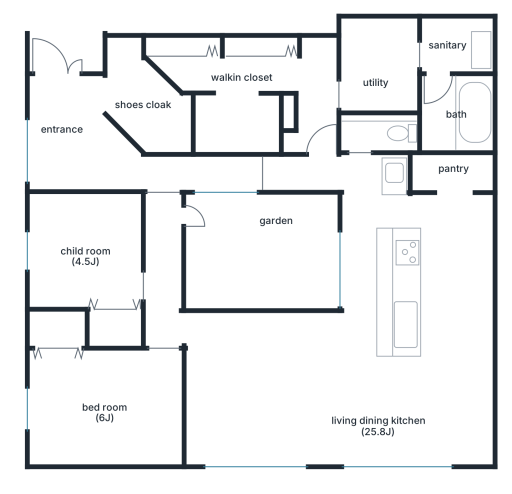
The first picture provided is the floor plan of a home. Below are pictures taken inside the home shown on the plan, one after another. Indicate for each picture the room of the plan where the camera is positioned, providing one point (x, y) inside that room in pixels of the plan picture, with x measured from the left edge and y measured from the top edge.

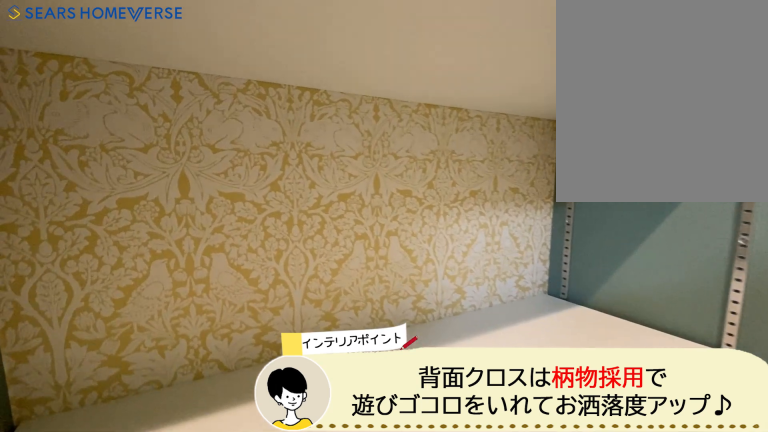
(456, 174)
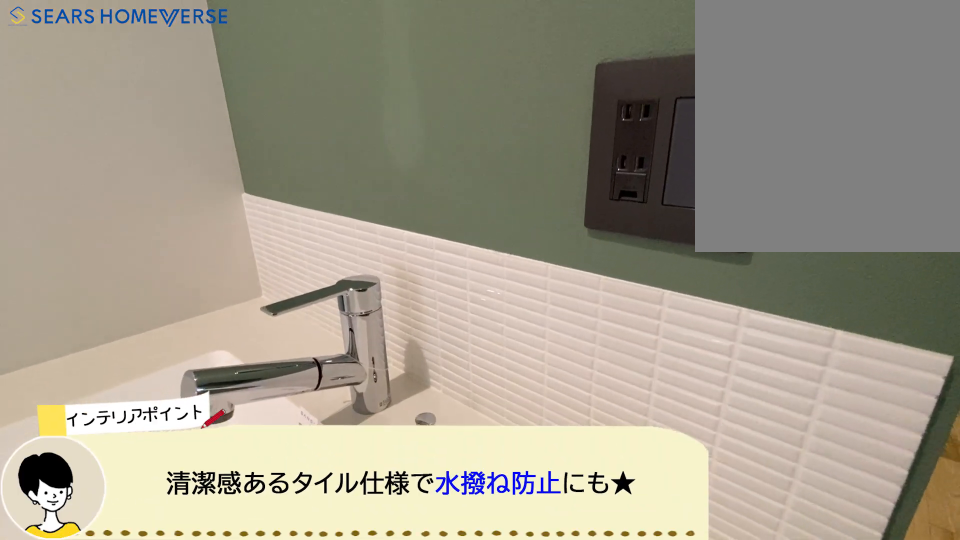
(357, 176)
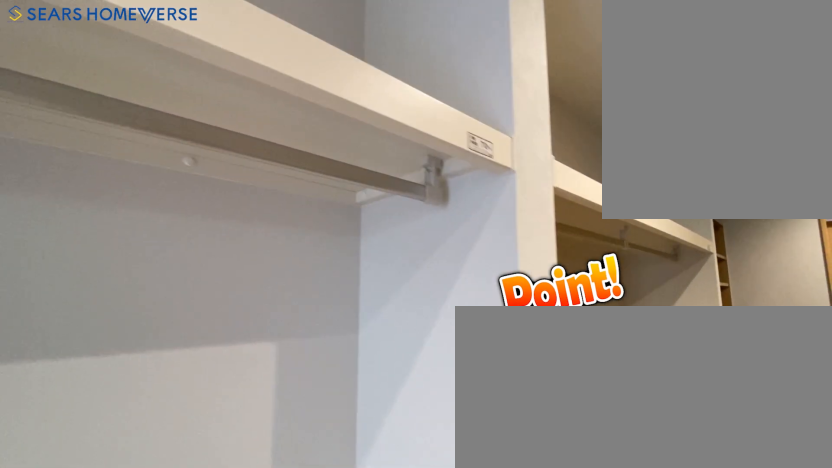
(238, 112)
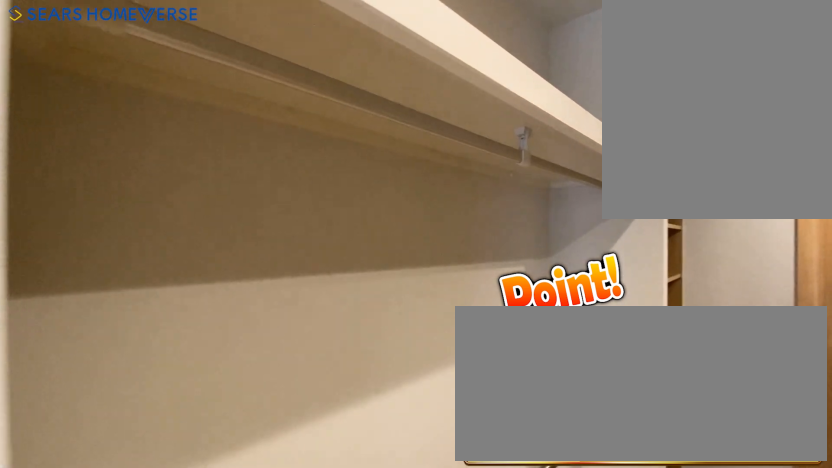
(238, 112)
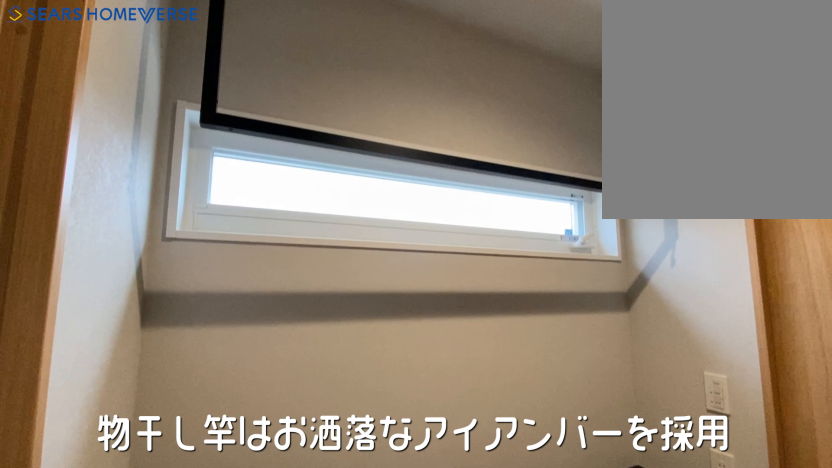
(381, 75)
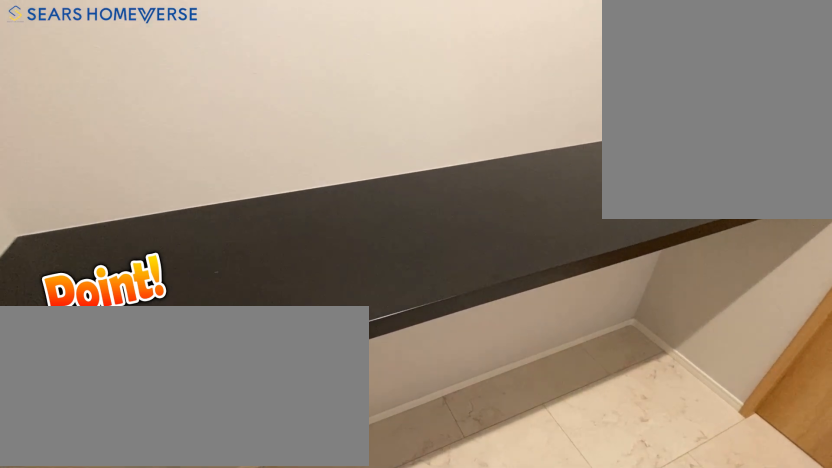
(381, 75)
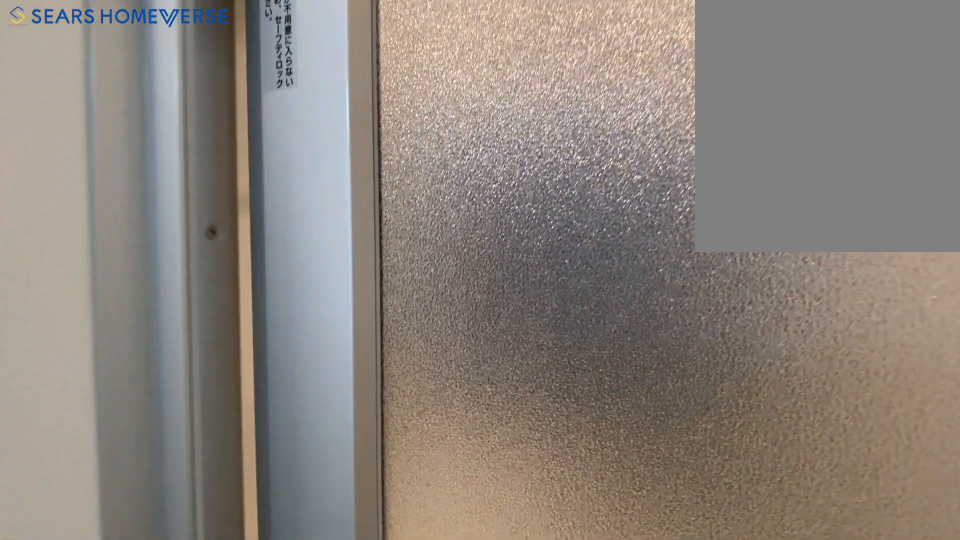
(457, 82)
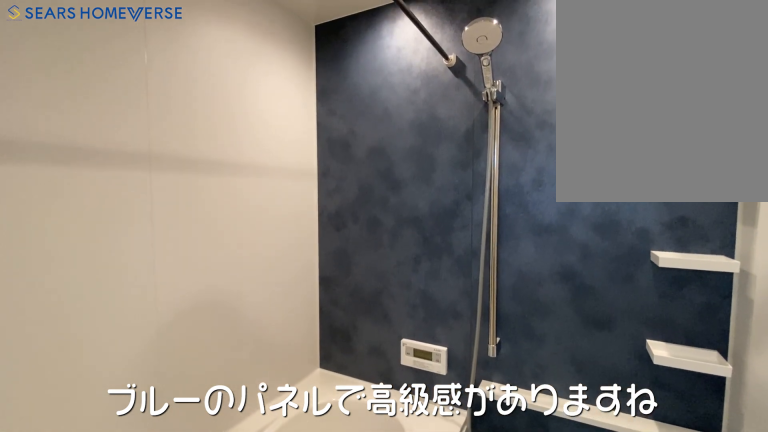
(470, 96)
